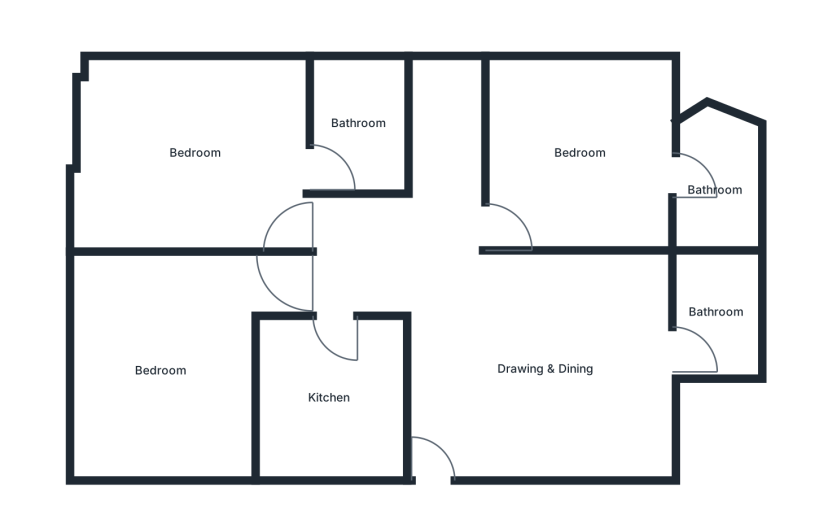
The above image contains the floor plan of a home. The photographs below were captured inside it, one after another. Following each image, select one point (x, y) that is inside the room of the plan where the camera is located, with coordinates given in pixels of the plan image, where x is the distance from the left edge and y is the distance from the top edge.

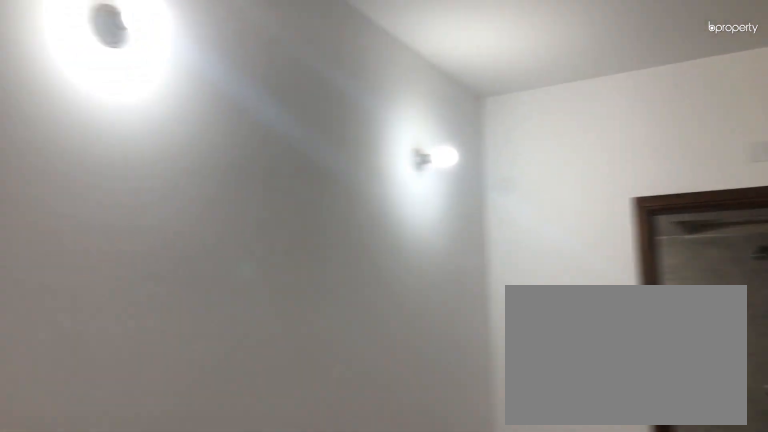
(544, 370)
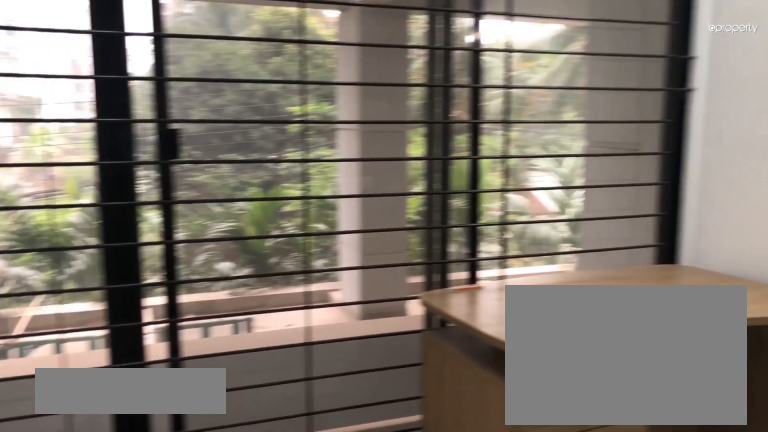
(580, 153)
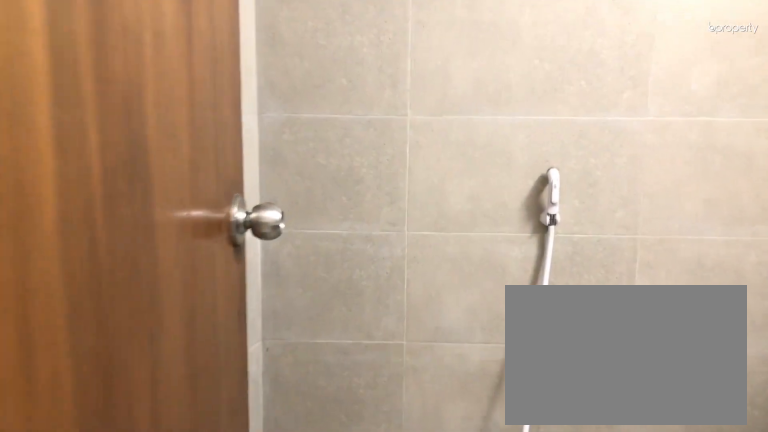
(714, 191)
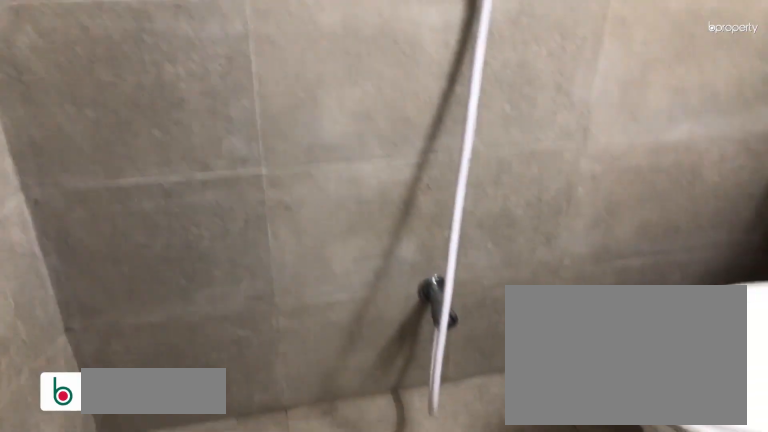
(714, 191)
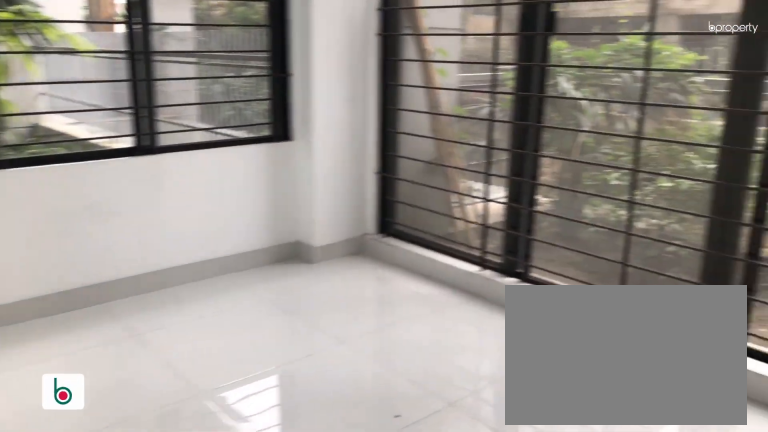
(194, 153)
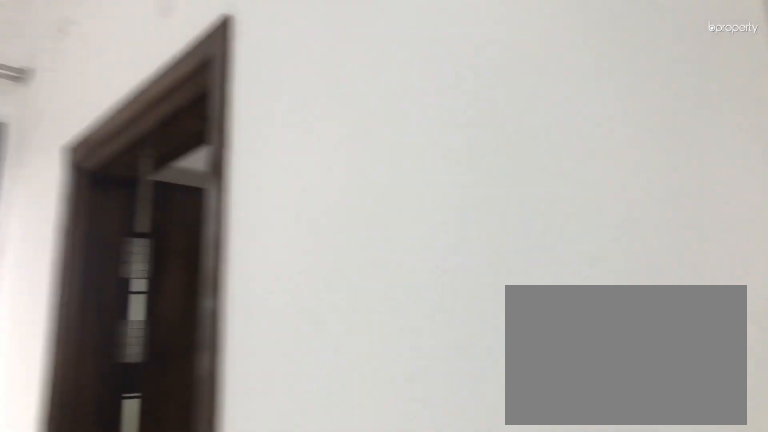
(194, 153)
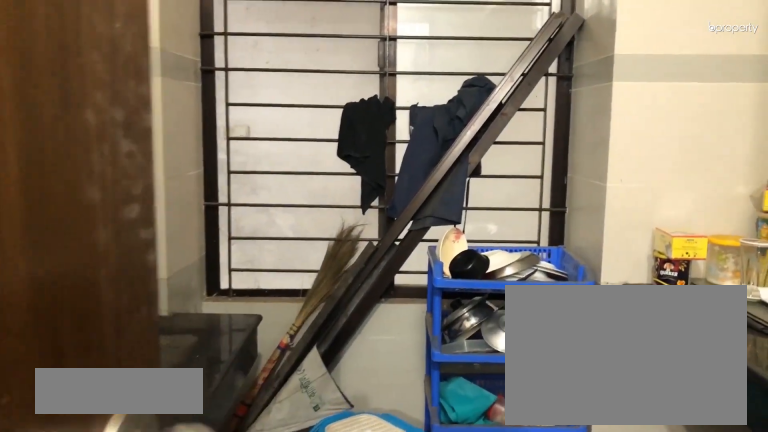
(329, 398)
